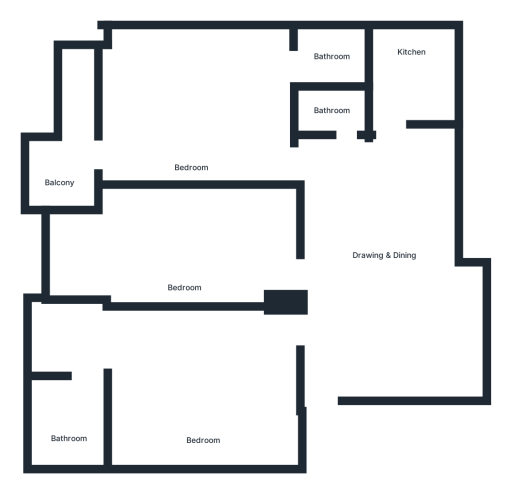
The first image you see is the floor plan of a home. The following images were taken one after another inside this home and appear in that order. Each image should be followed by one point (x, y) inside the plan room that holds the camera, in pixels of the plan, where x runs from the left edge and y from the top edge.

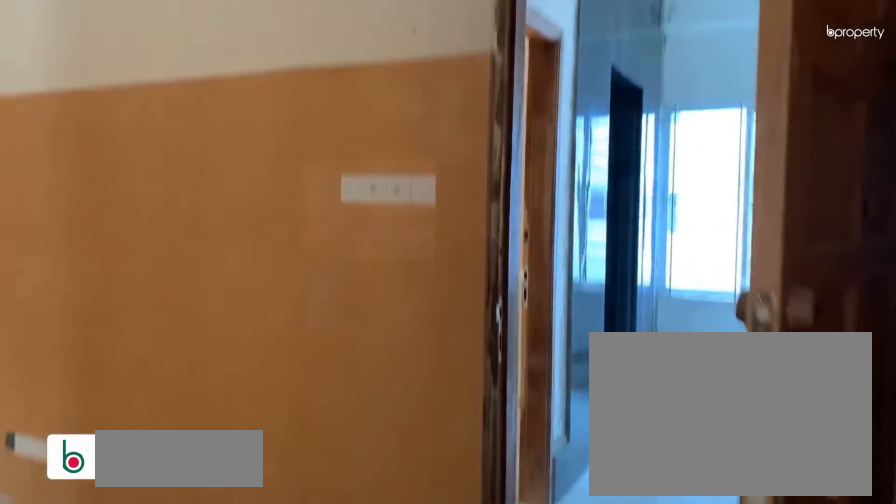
(391, 250)
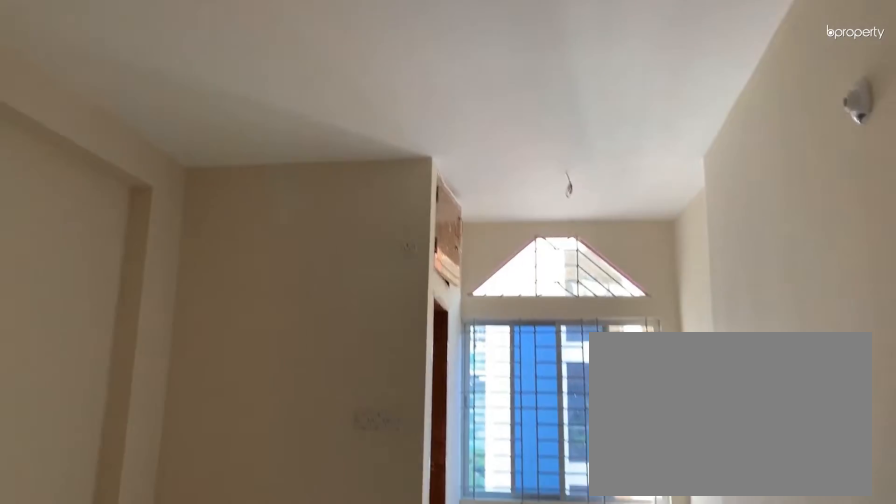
(203, 387)
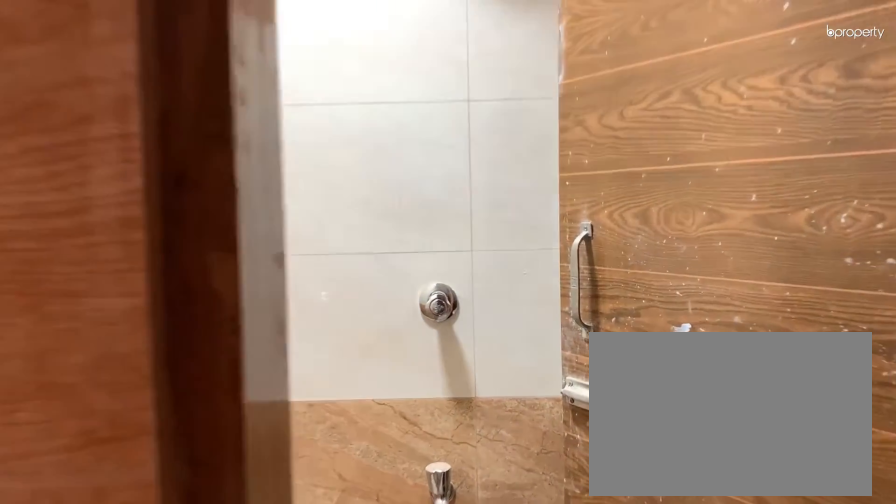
(331, 110)
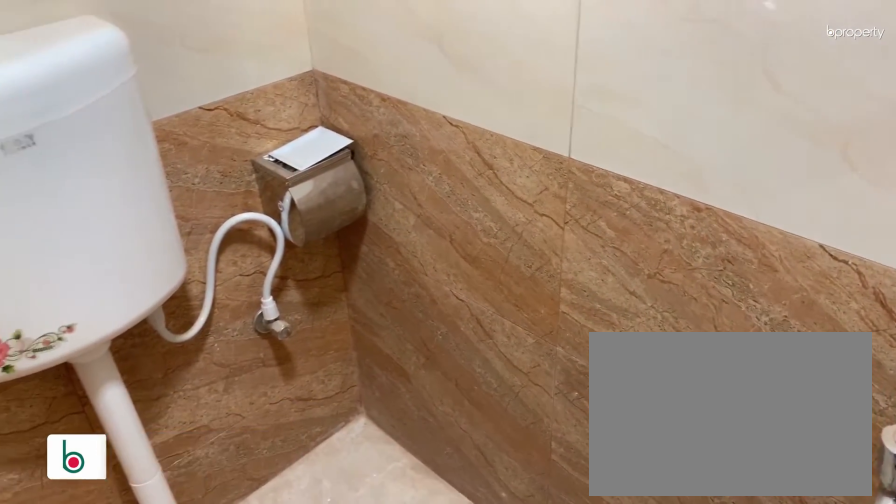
(331, 110)
